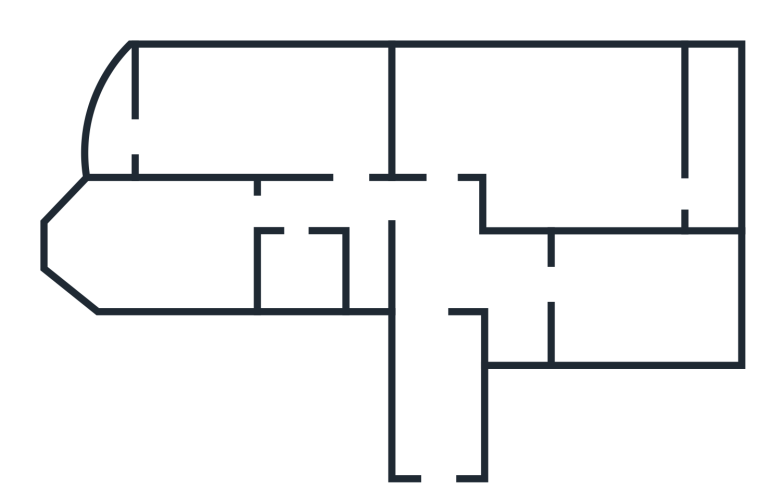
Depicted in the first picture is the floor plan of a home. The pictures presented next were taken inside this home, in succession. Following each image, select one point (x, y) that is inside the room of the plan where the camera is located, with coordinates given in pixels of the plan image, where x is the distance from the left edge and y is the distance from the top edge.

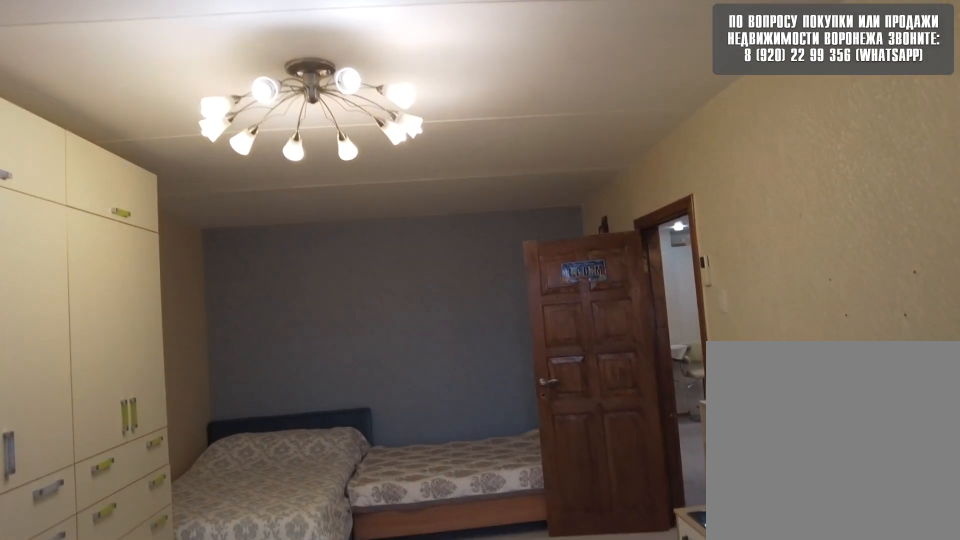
(315, 121)
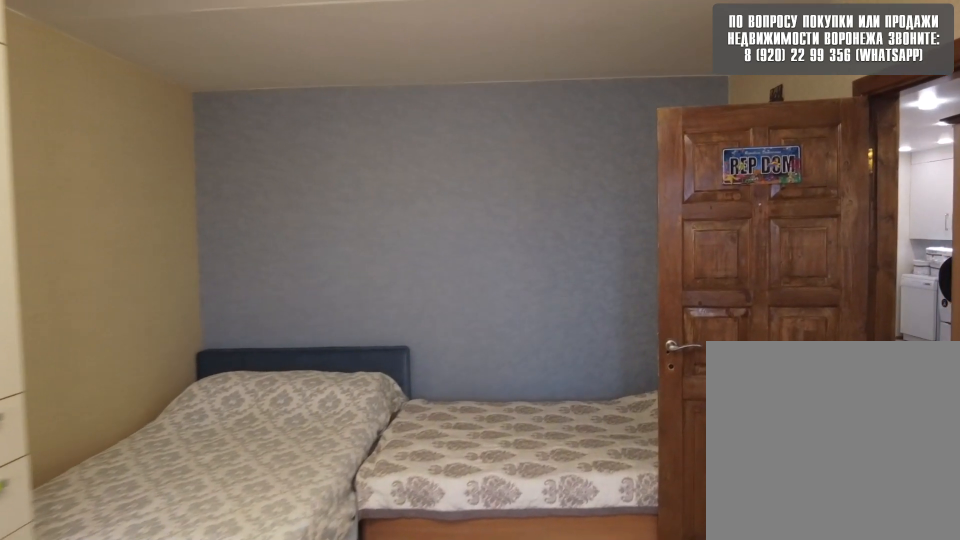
(315, 121)
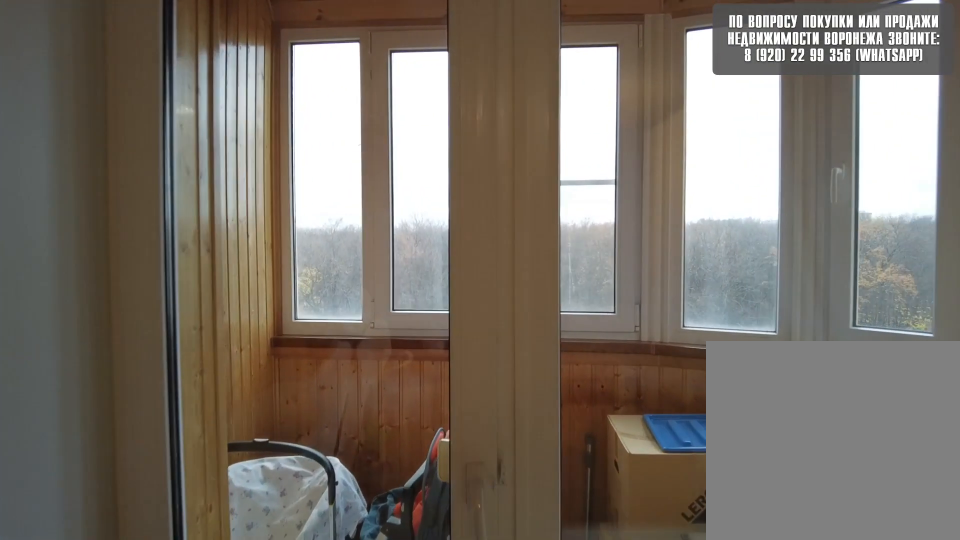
(186, 124)
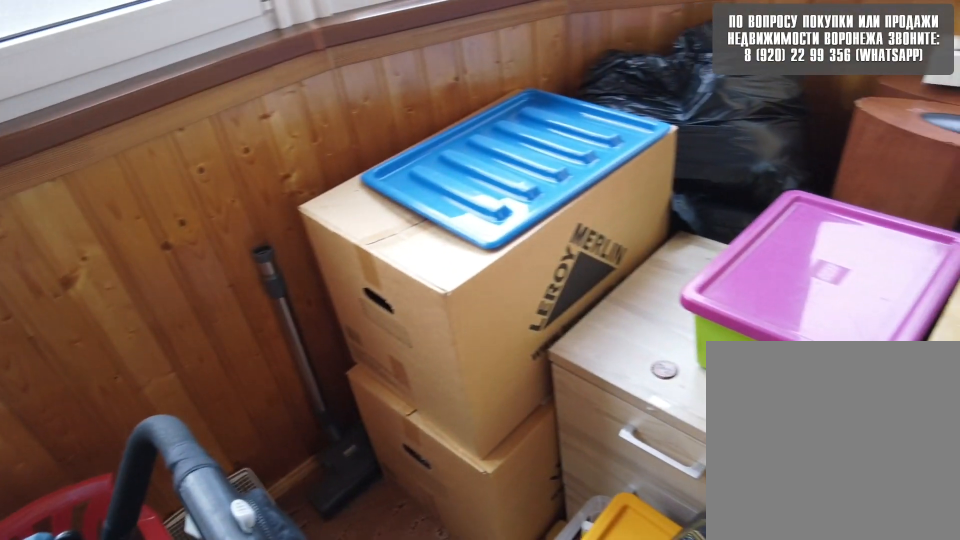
(119, 127)
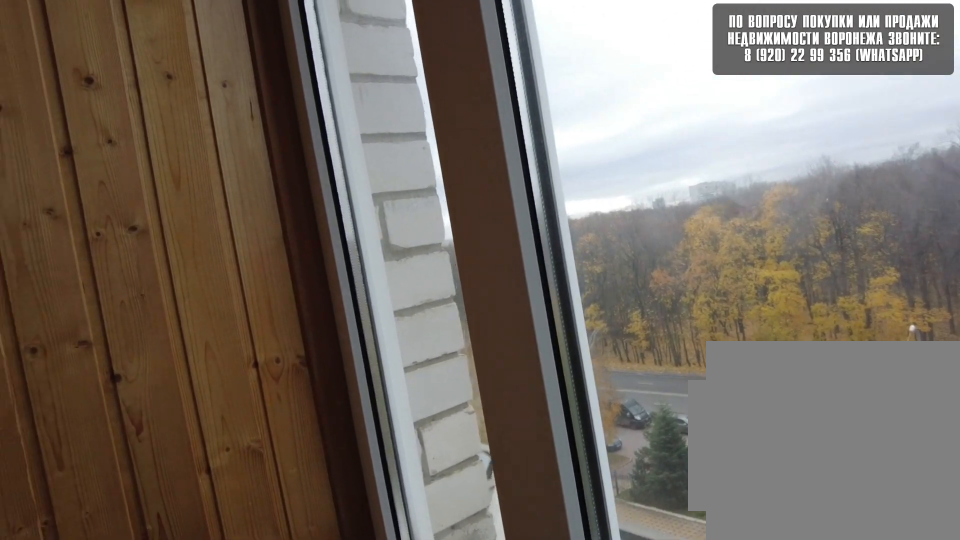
(119, 127)
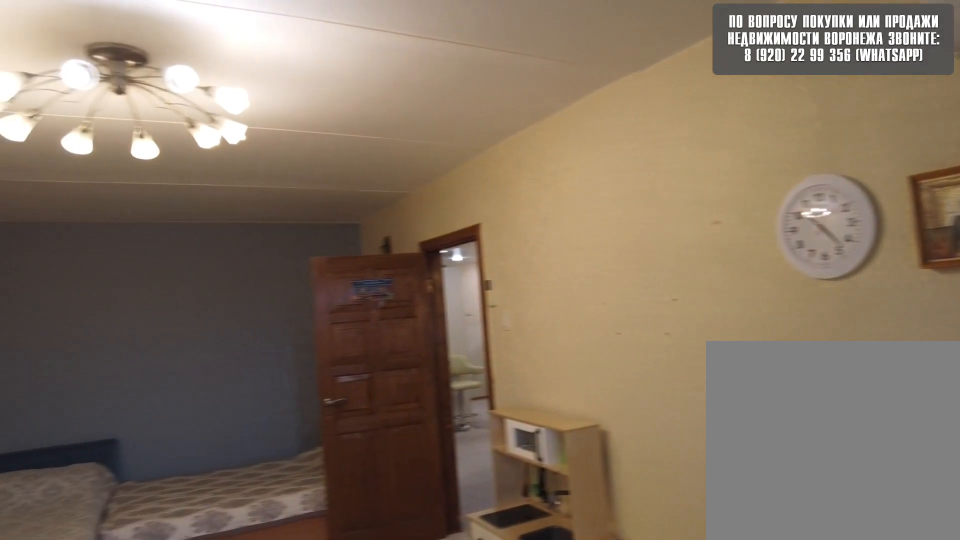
(178, 133)
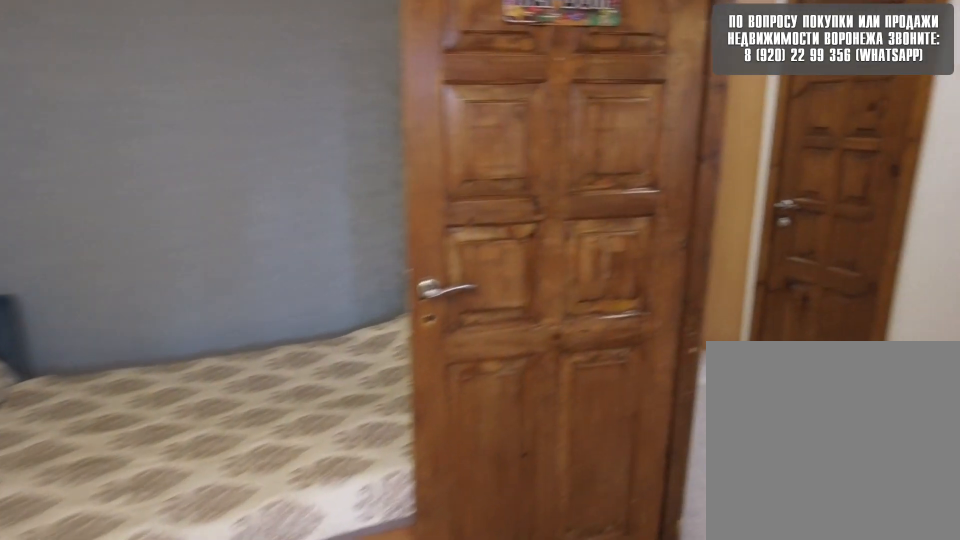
(292, 149)
